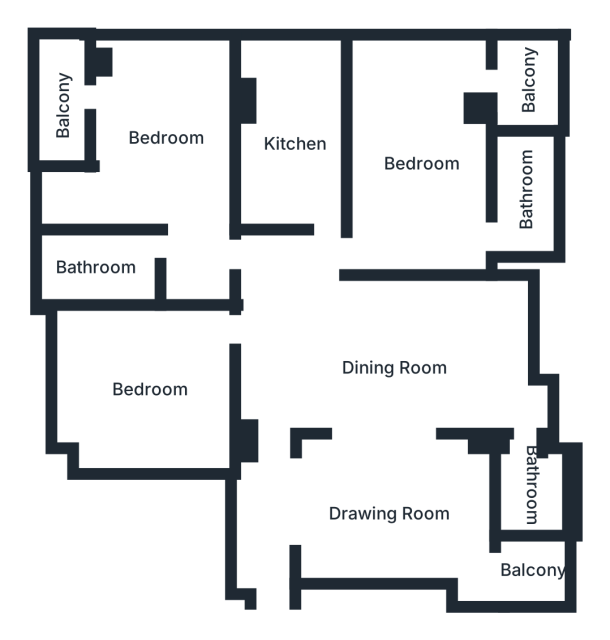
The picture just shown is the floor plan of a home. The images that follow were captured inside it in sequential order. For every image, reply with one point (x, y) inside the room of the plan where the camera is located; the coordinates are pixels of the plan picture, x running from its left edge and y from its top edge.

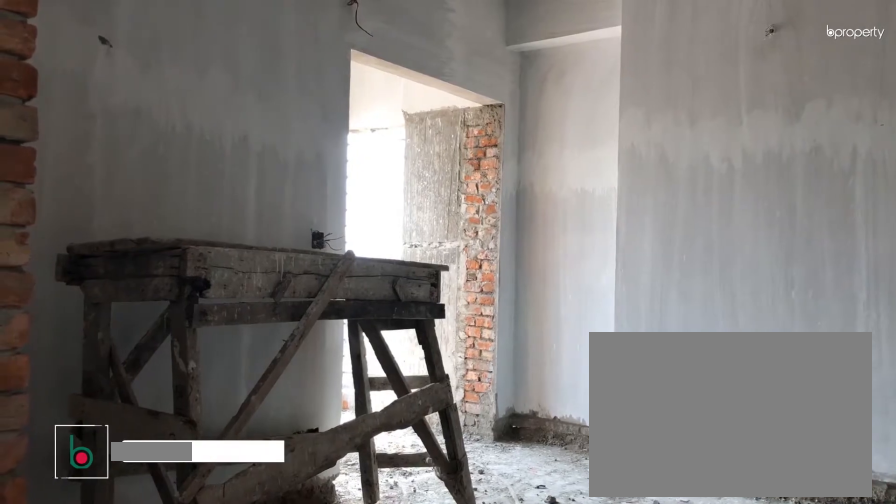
(388, 516)
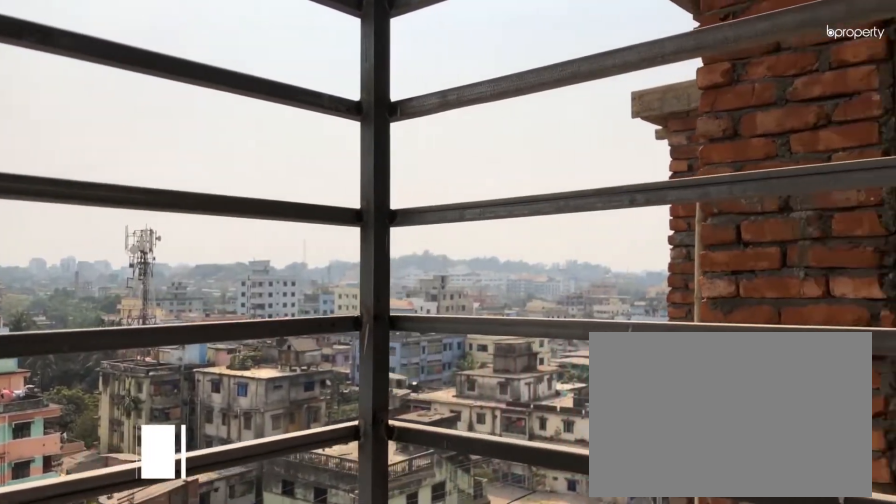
(534, 573)
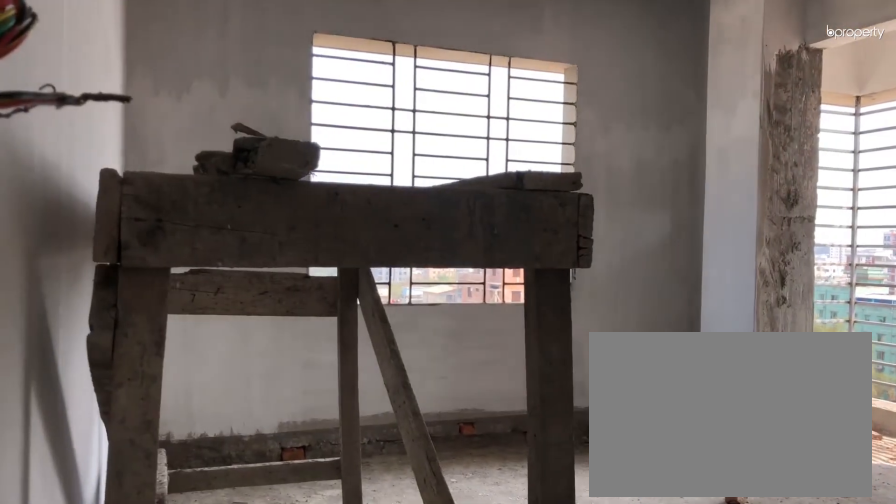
(433, 158)
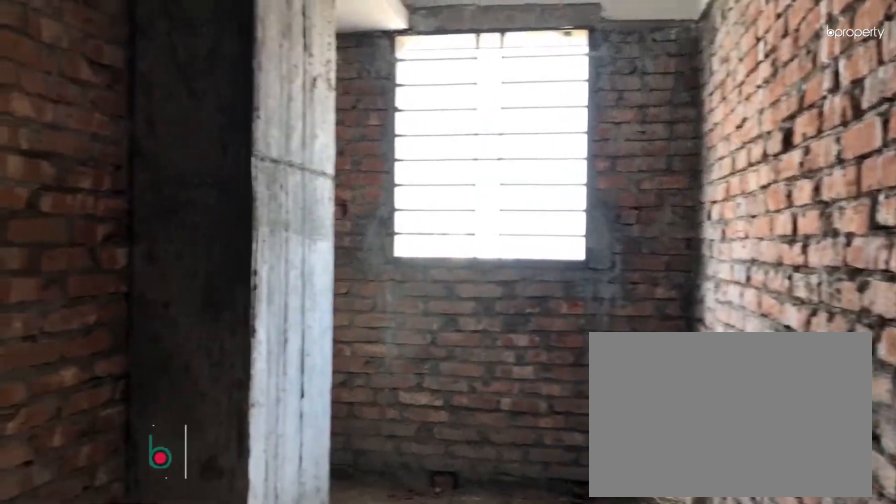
(300, 137)
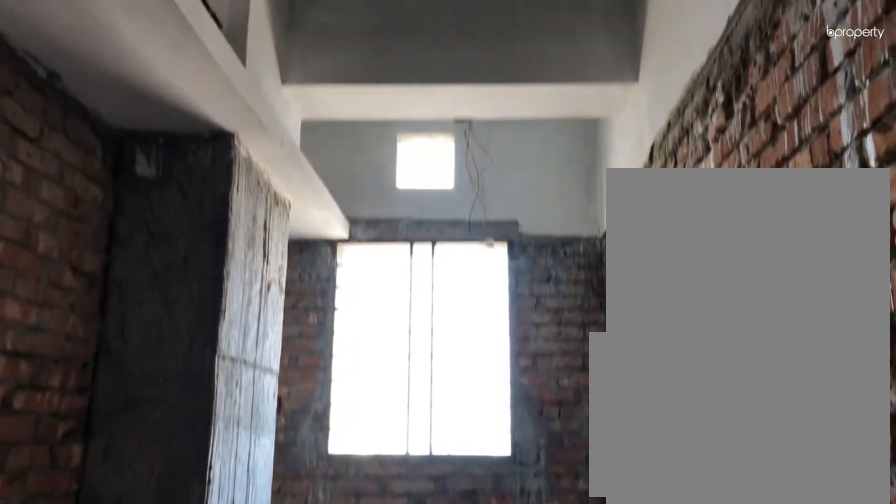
(301, 137)
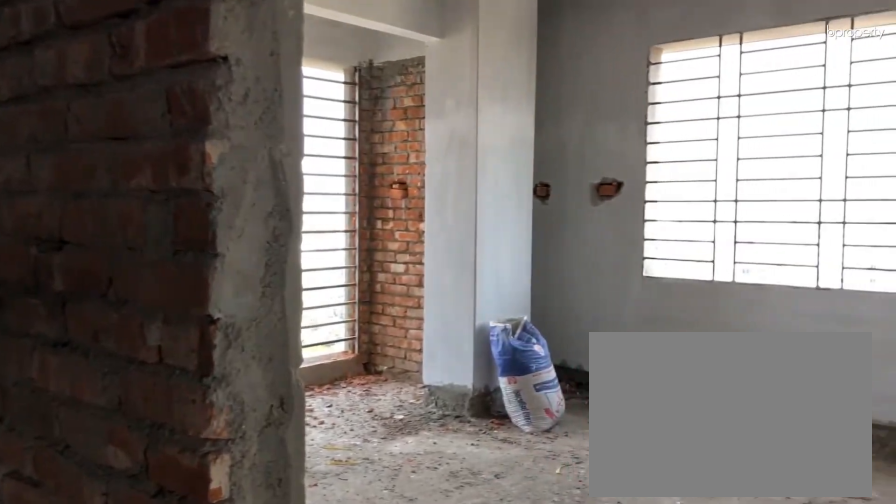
(169, 137)
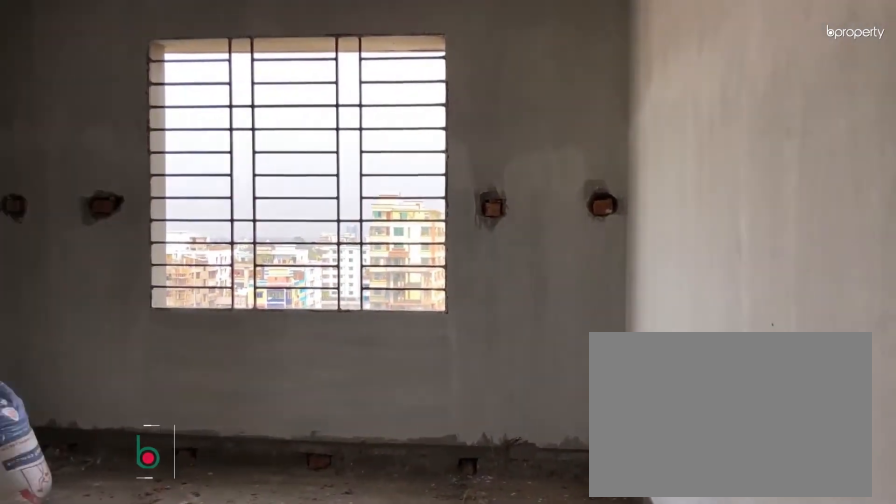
(169, 137)
